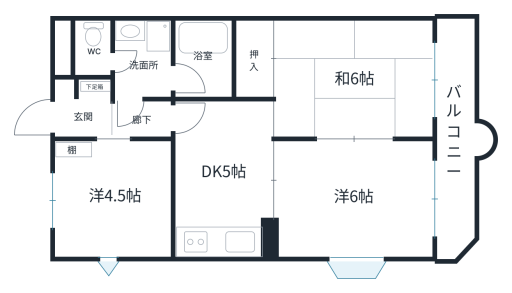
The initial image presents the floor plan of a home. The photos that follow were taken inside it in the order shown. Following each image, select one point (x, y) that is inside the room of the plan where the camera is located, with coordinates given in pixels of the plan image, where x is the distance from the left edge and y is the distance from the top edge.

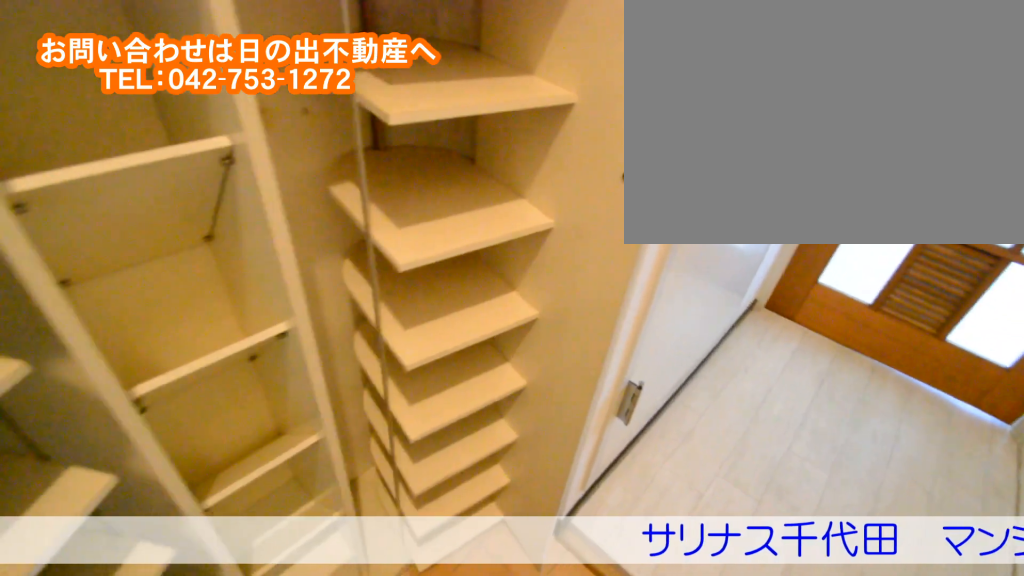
(102, 116)
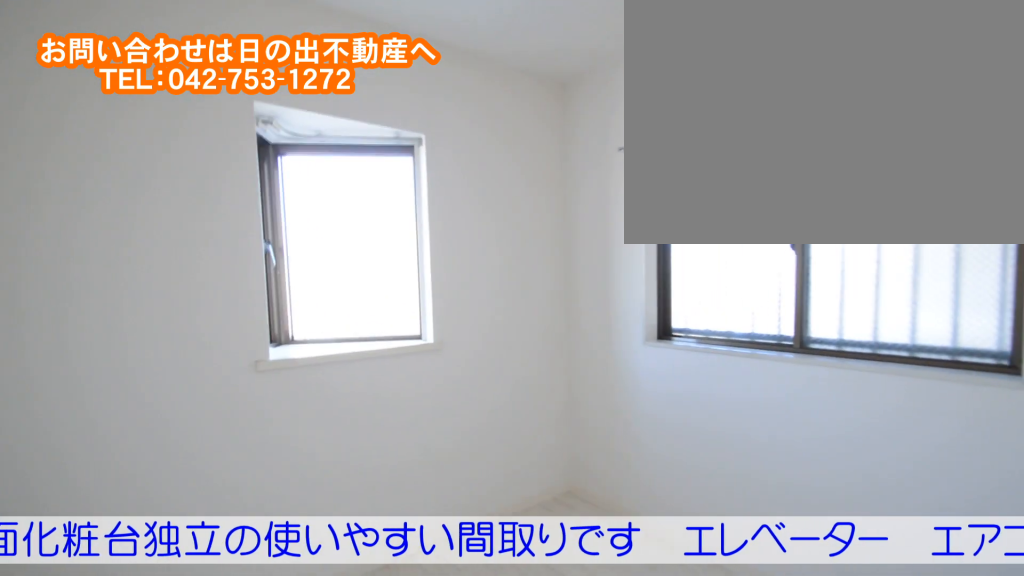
(114, 221)
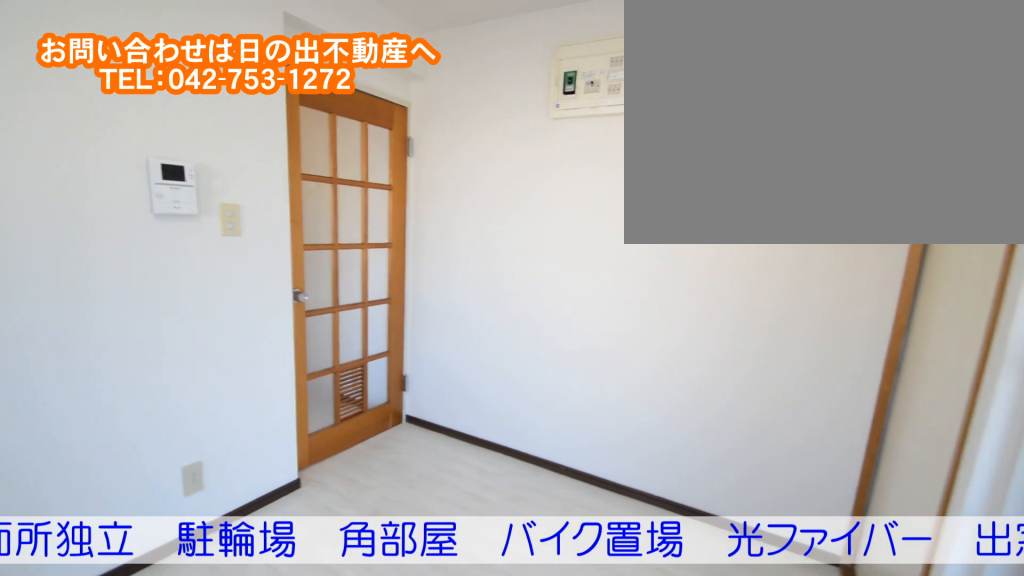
(229, 194)
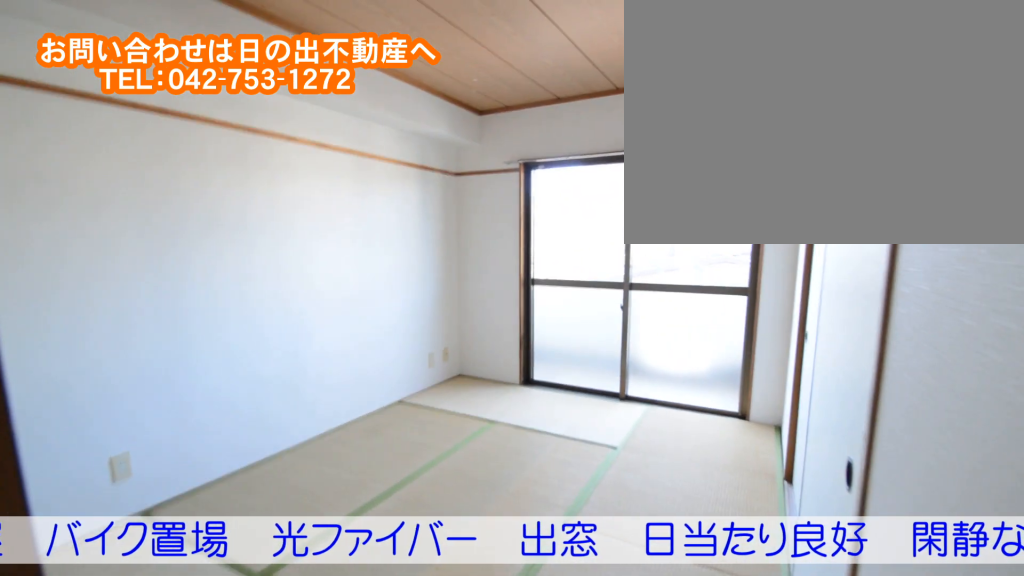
(350, 100)
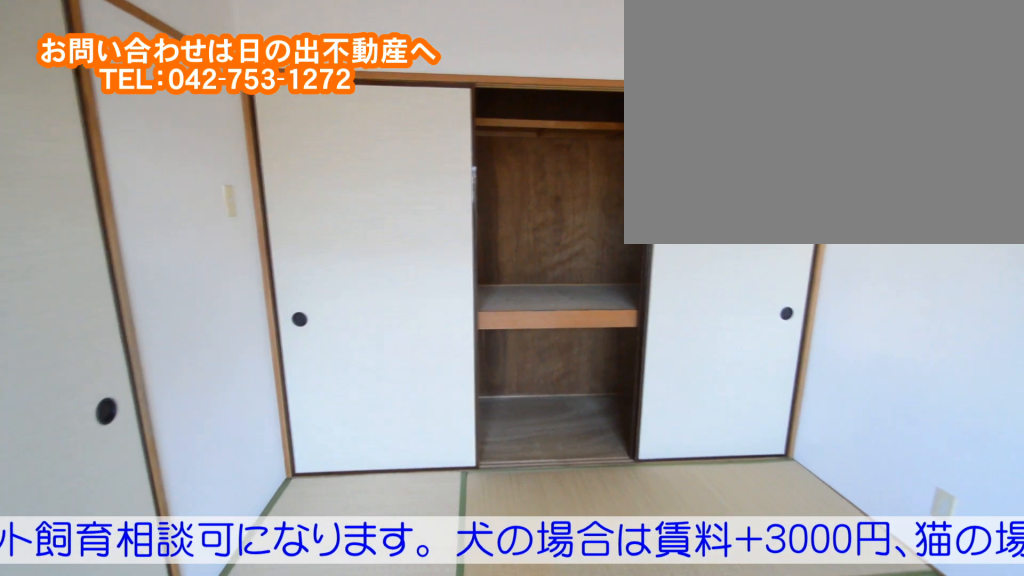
(351, 101)
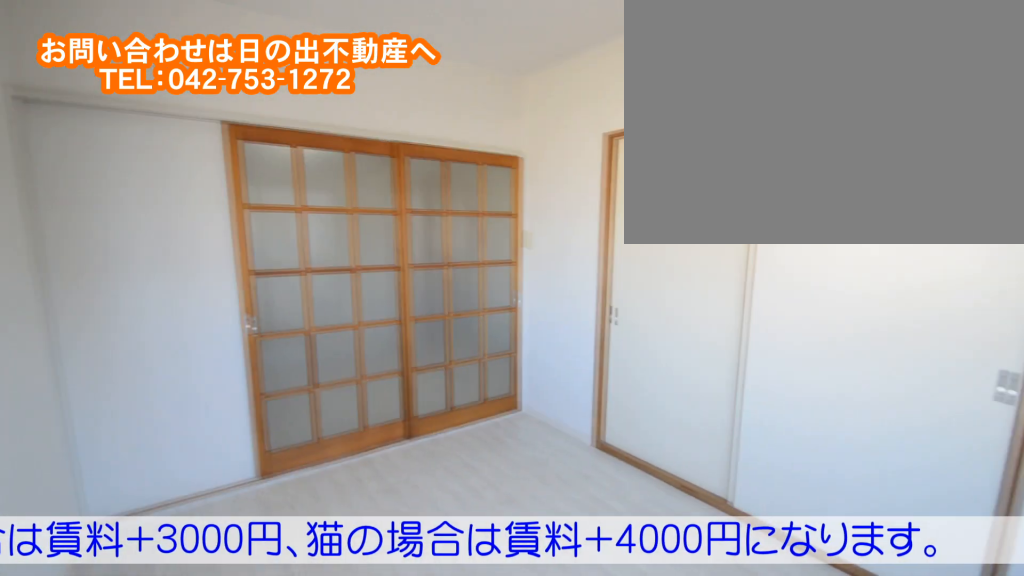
(358, 213)
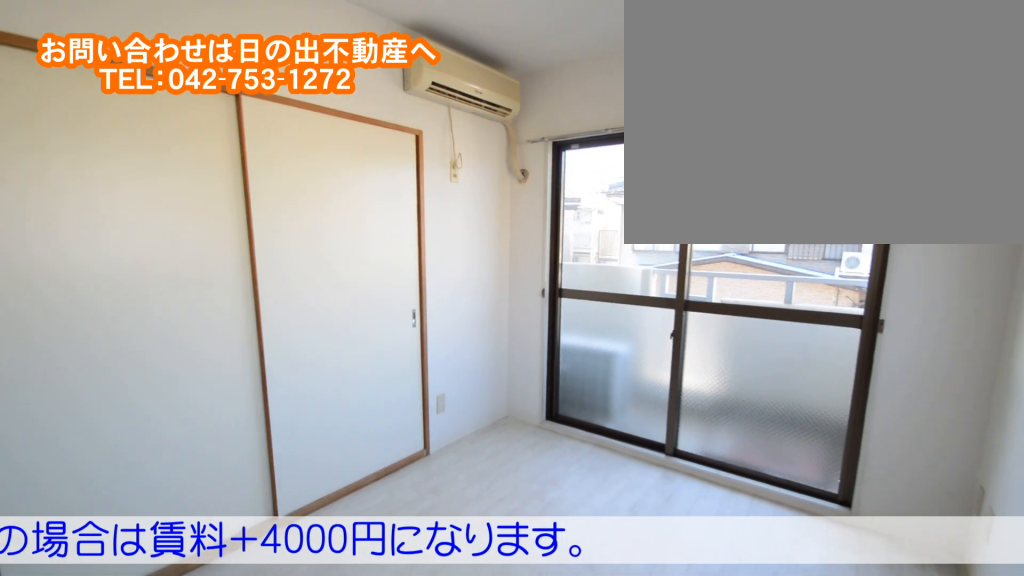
(358, 213)
